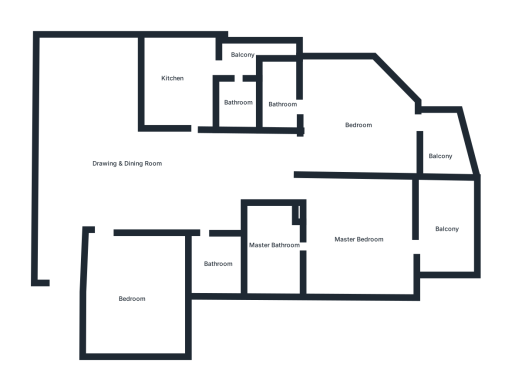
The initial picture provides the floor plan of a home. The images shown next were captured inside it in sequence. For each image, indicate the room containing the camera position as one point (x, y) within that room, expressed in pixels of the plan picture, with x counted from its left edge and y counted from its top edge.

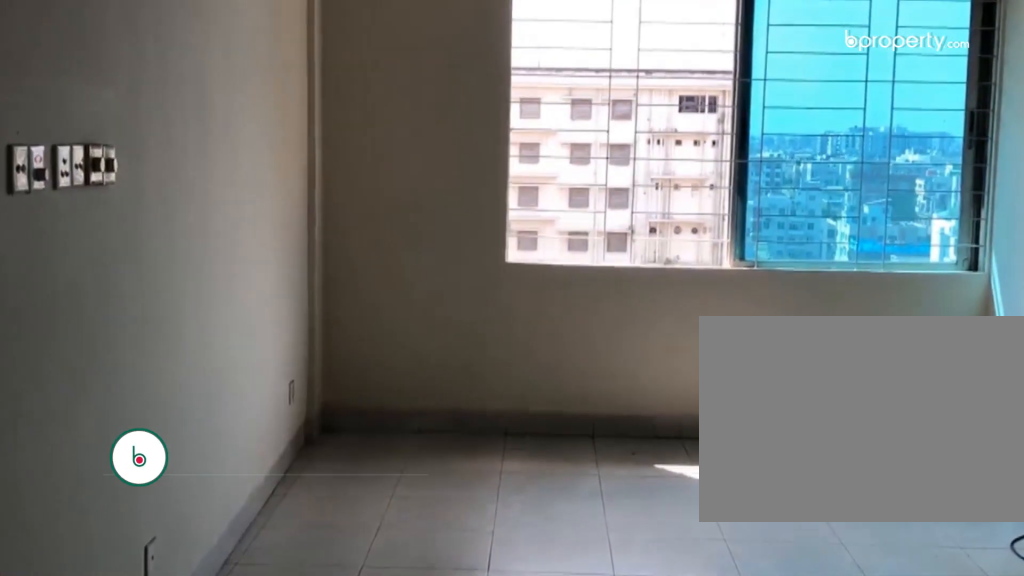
(105, 191)
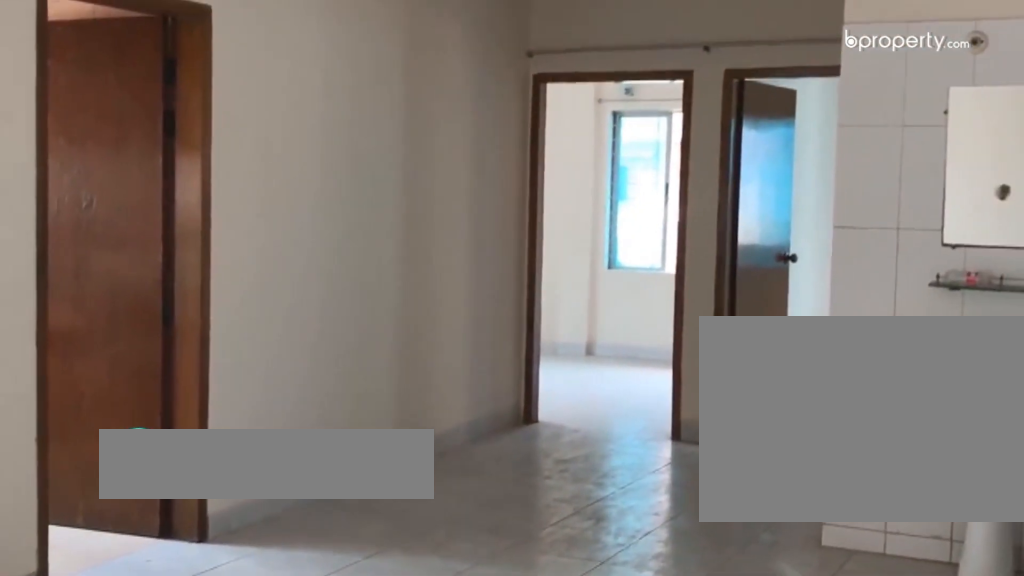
(105, 191)
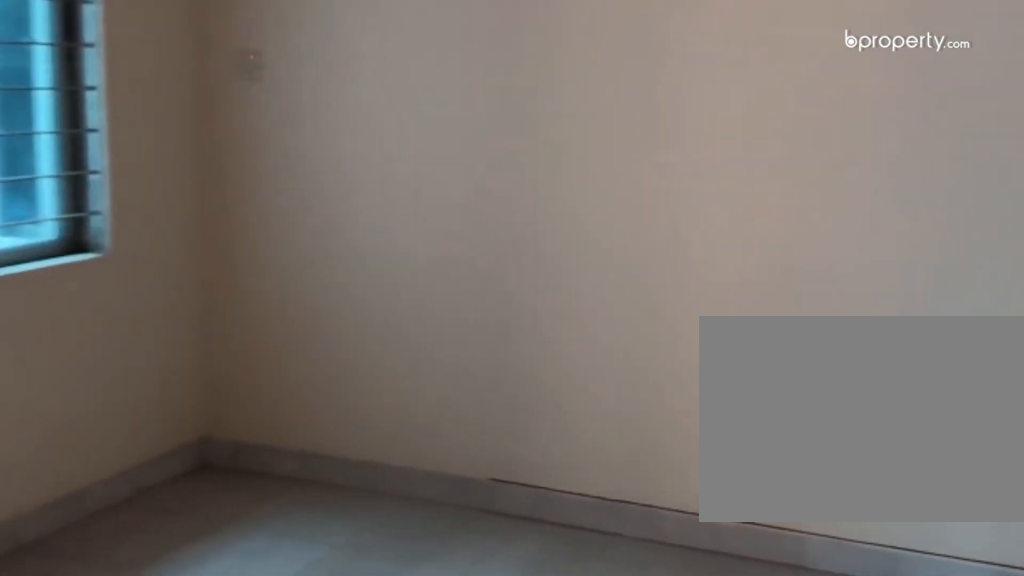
(123, 283)
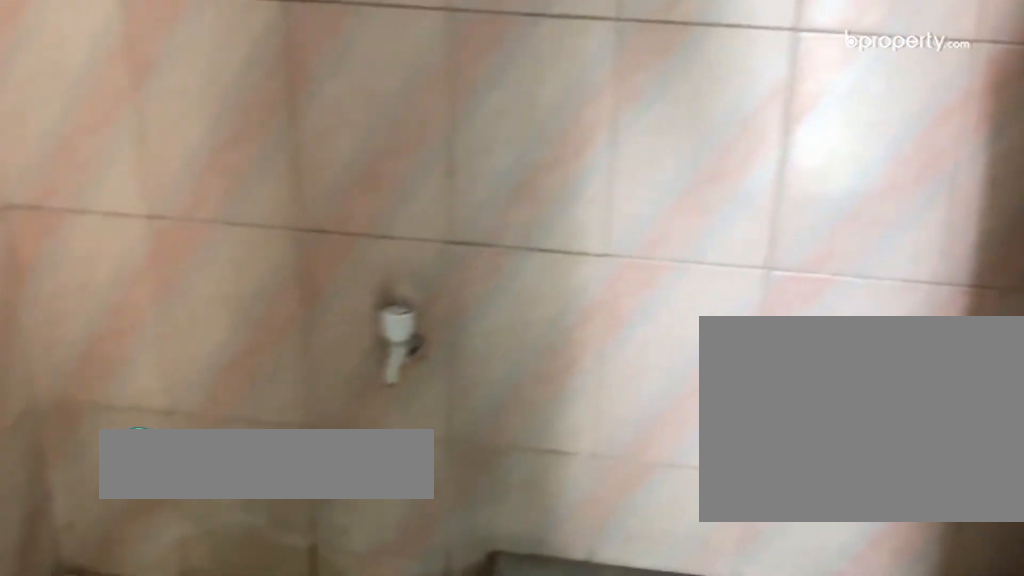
(216, 258)
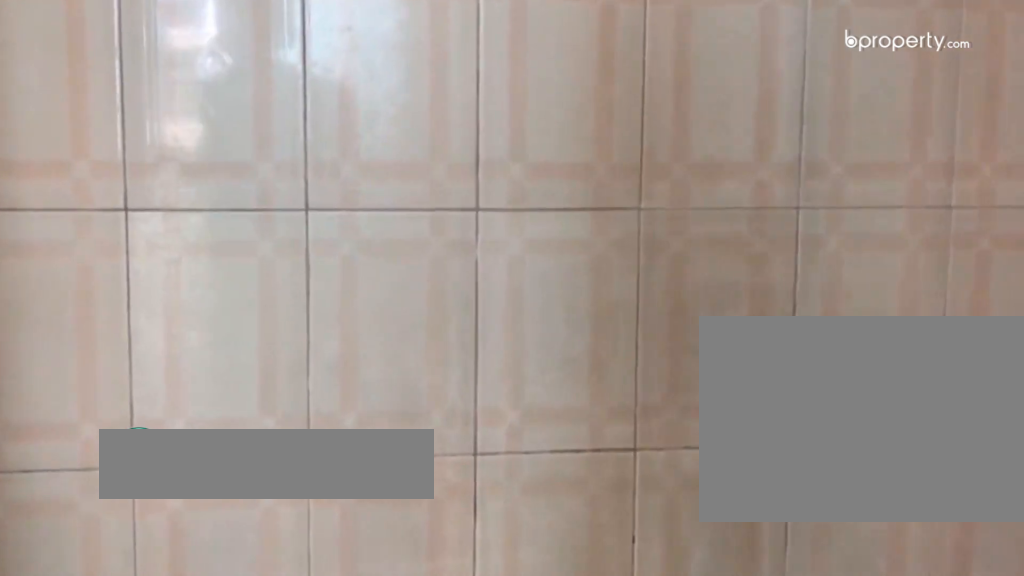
(273, 246)
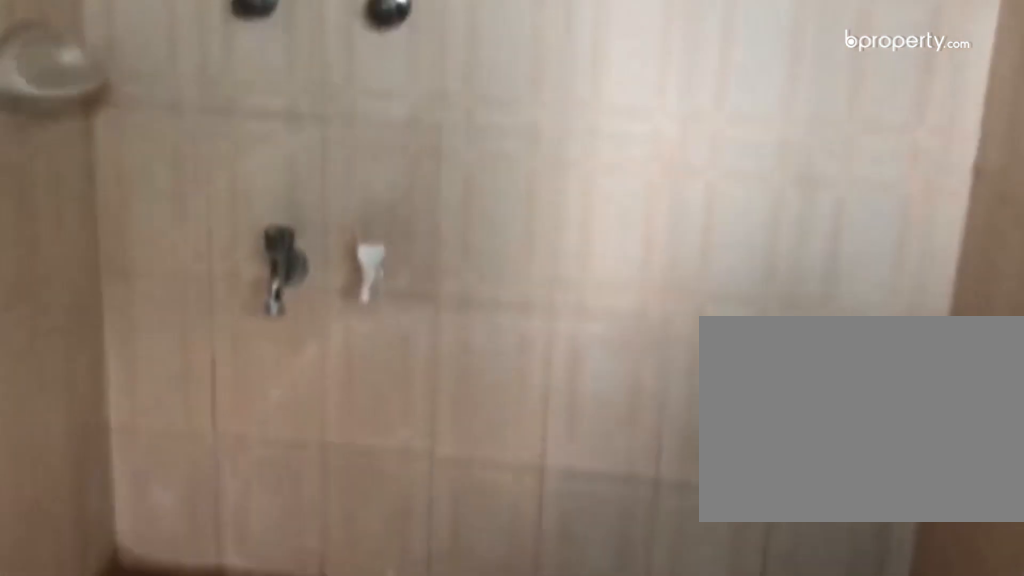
(273, 246)
